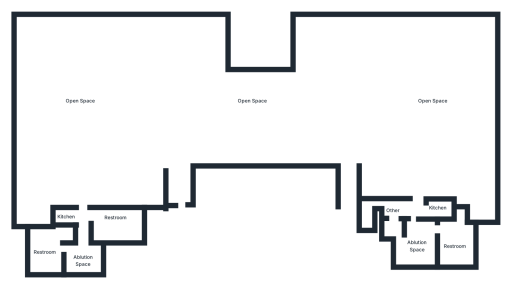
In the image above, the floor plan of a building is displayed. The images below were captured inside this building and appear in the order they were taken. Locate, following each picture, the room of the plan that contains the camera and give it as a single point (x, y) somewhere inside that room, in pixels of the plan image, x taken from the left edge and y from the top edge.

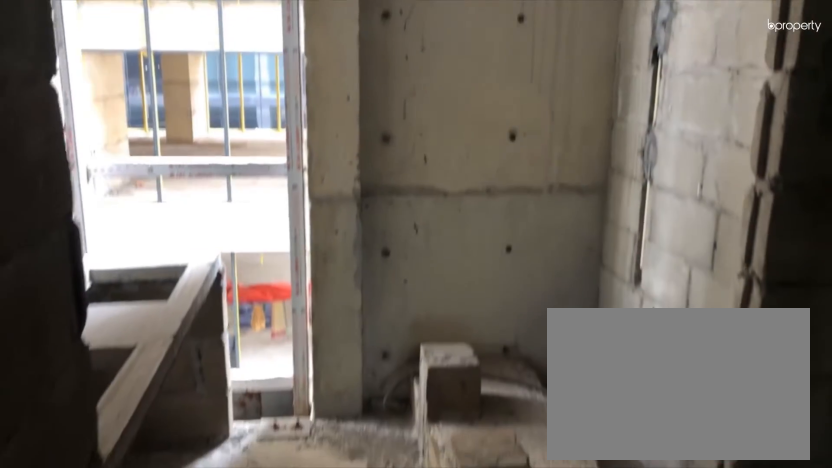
(68, 253)
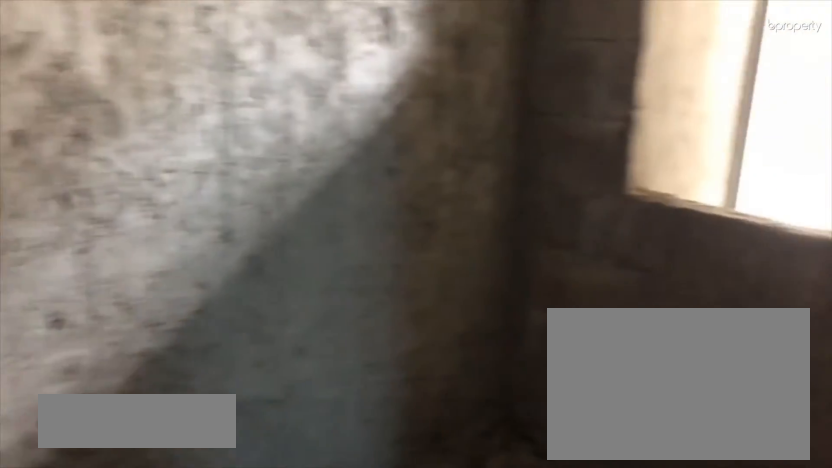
(132, 221)
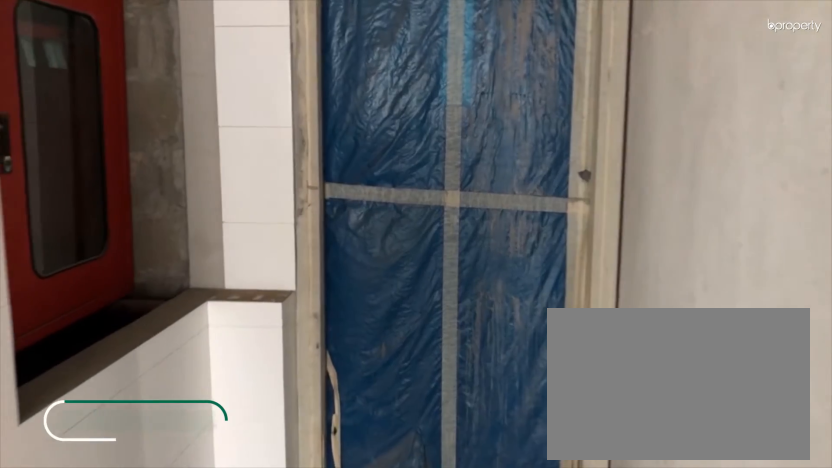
(179, 185)
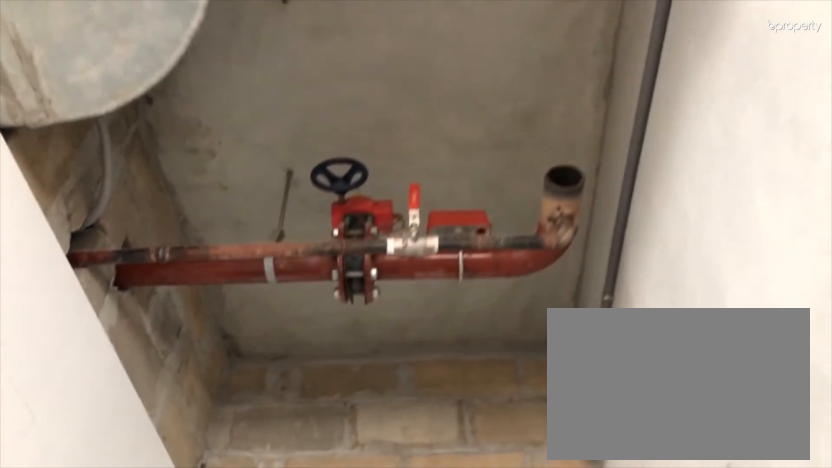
(179, 185)
